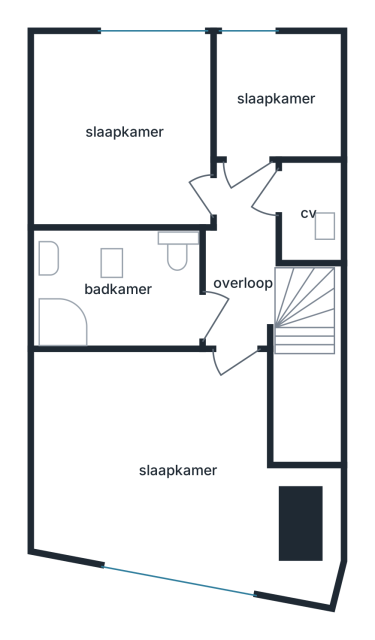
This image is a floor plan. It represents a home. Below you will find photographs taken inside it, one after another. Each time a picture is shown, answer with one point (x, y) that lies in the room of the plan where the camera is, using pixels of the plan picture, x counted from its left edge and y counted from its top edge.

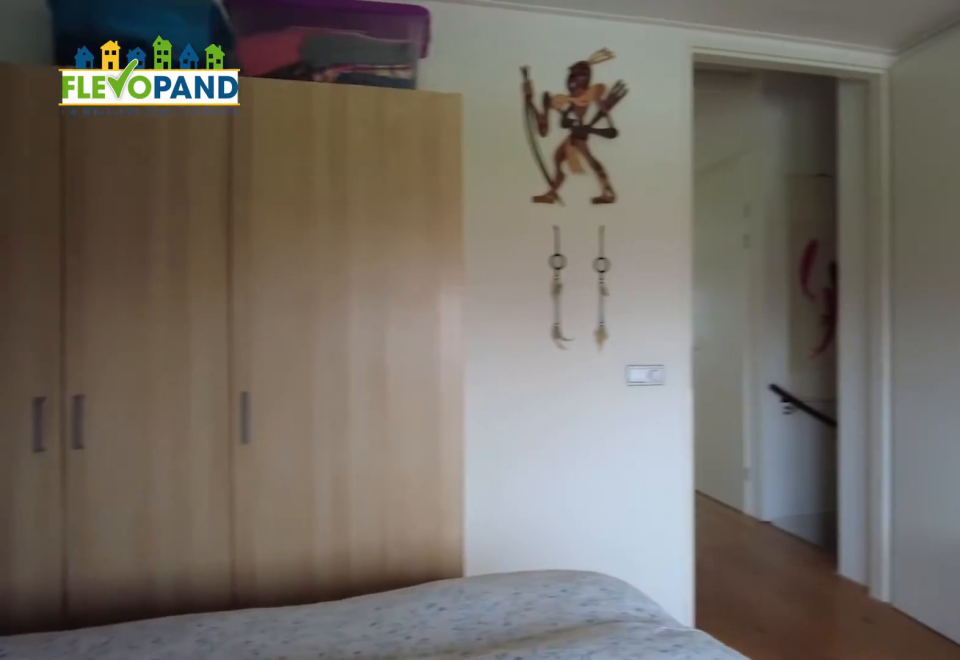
(172, 494)
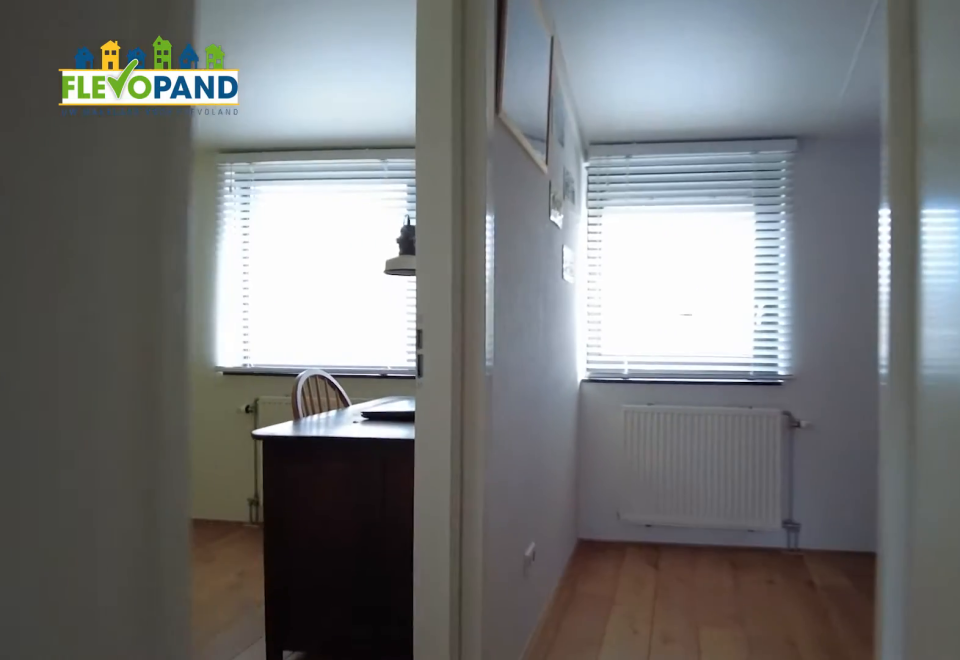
(241, 257)
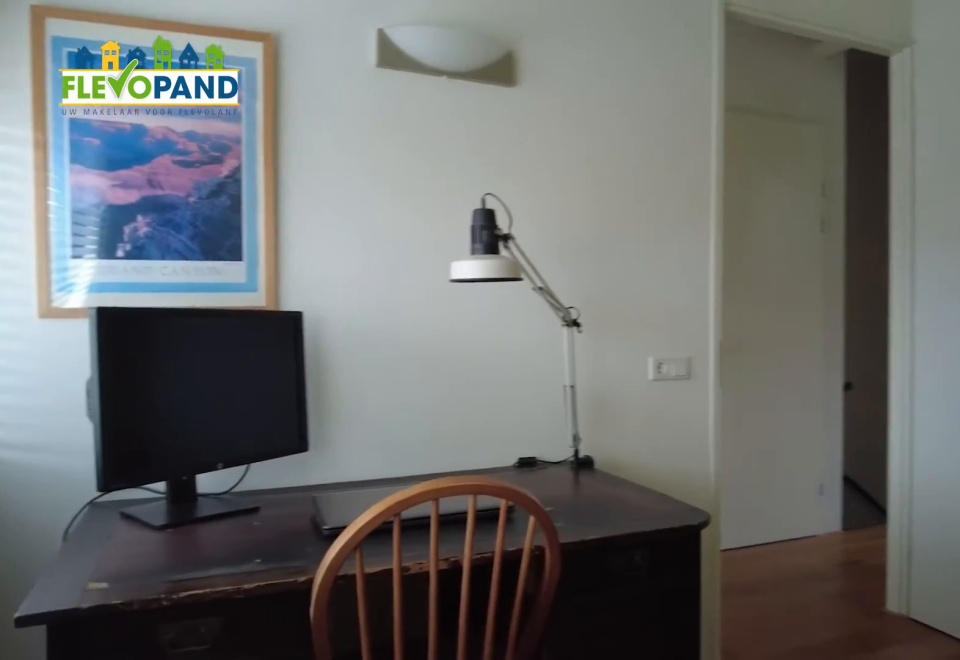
(55, 132)
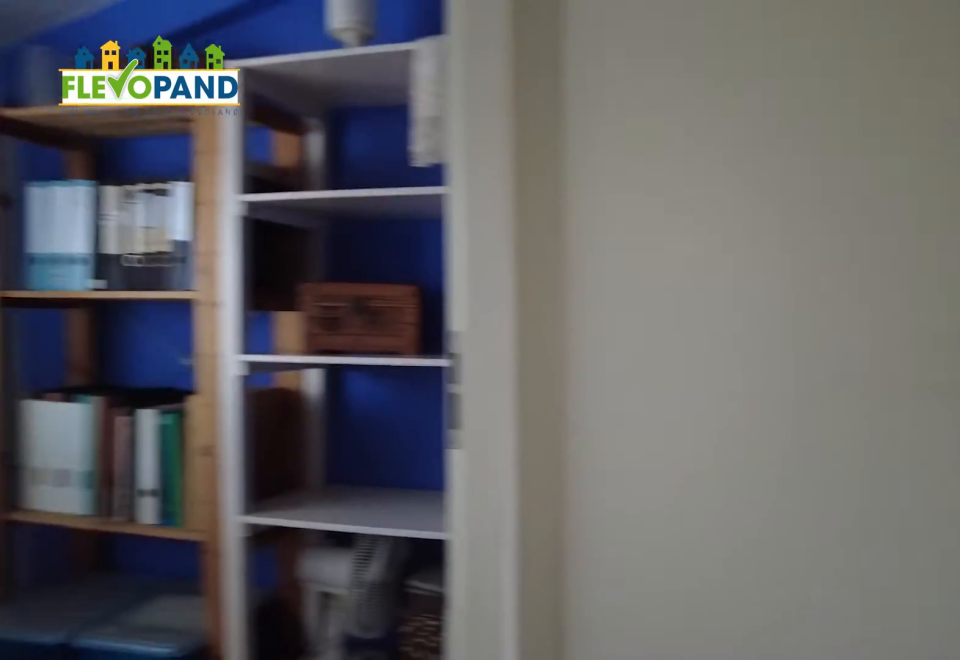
(241, 255)
